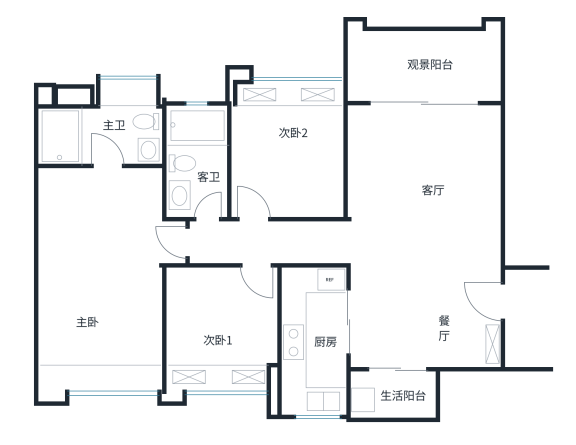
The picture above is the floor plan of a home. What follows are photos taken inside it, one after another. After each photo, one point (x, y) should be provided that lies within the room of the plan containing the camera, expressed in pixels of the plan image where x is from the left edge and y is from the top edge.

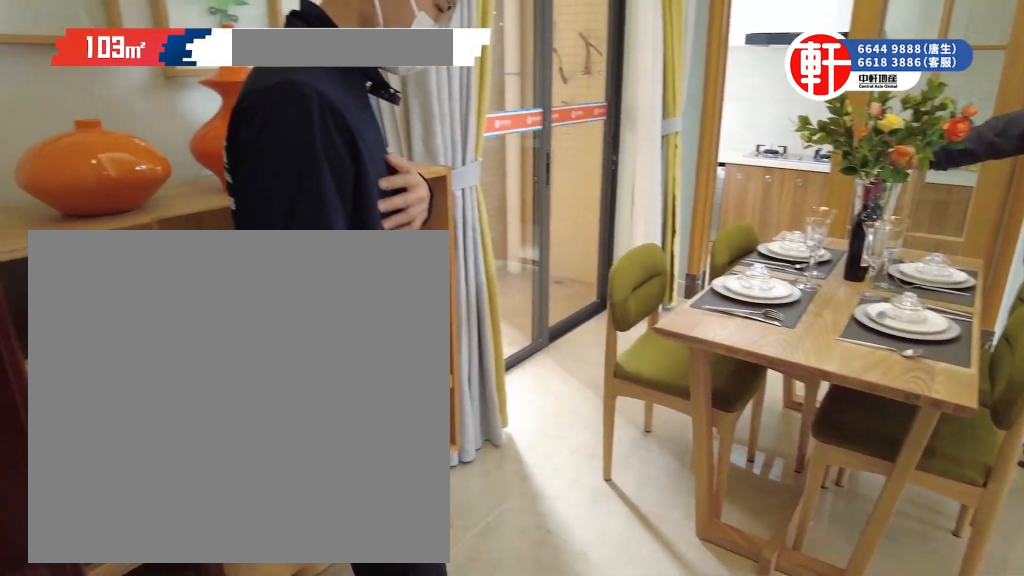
(427, 321)
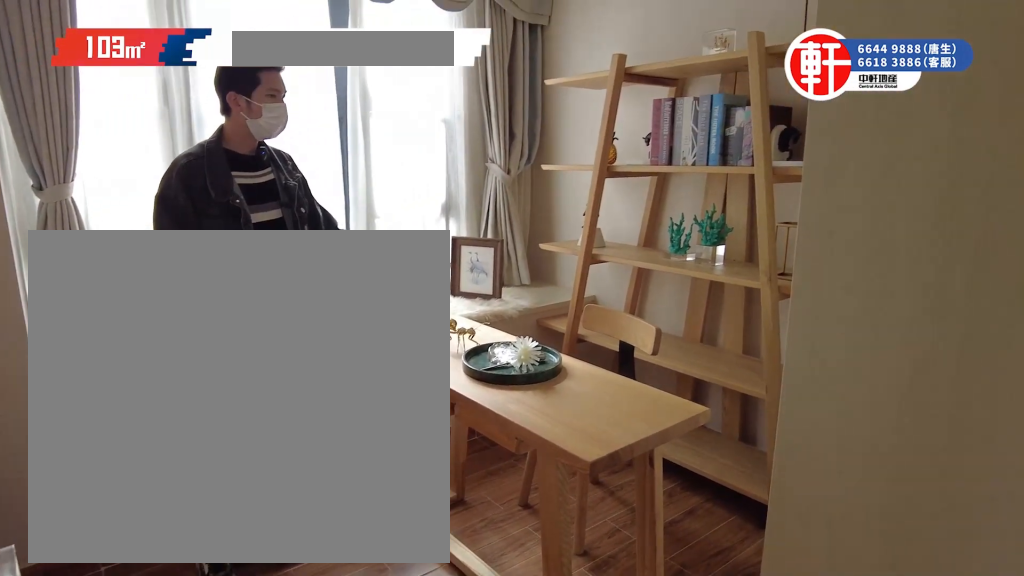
(223, 335)
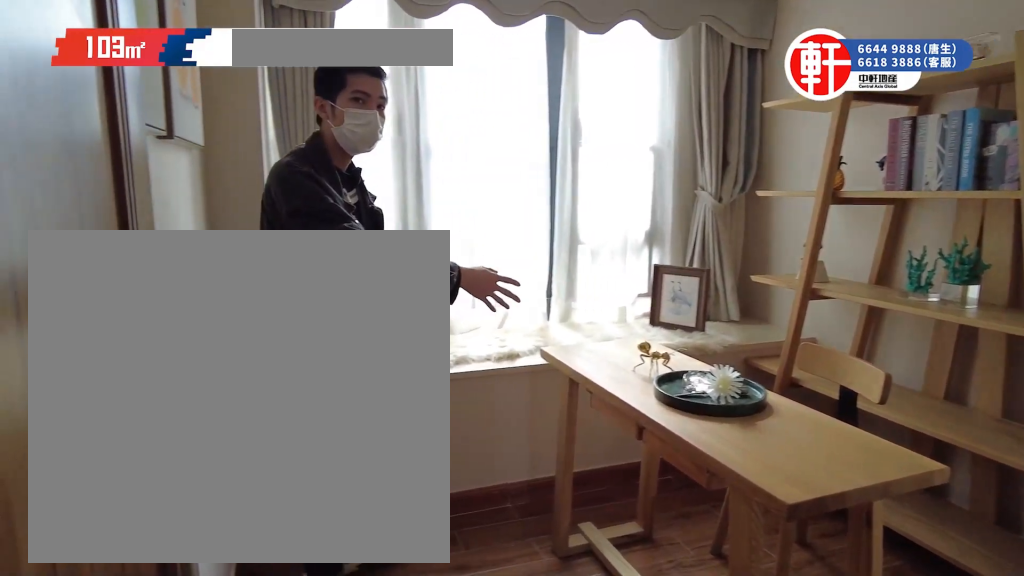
(223, 335)
